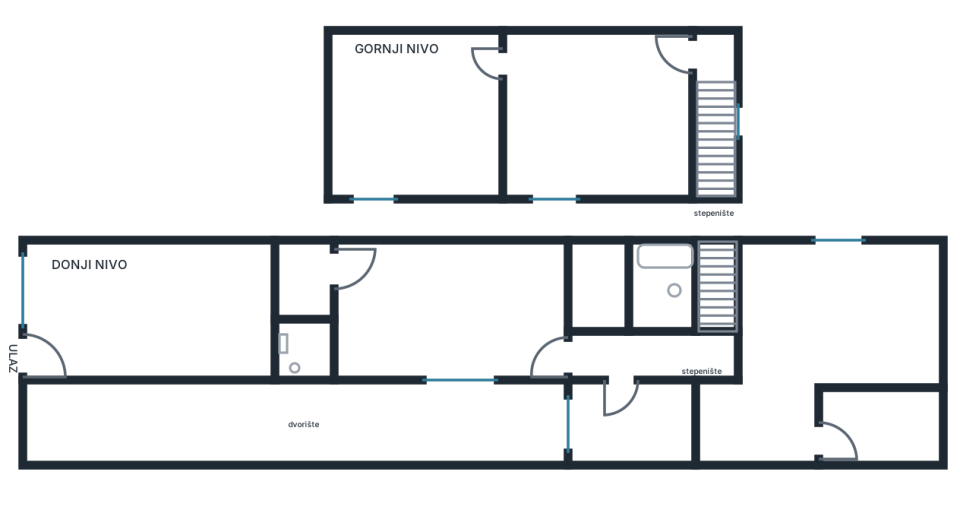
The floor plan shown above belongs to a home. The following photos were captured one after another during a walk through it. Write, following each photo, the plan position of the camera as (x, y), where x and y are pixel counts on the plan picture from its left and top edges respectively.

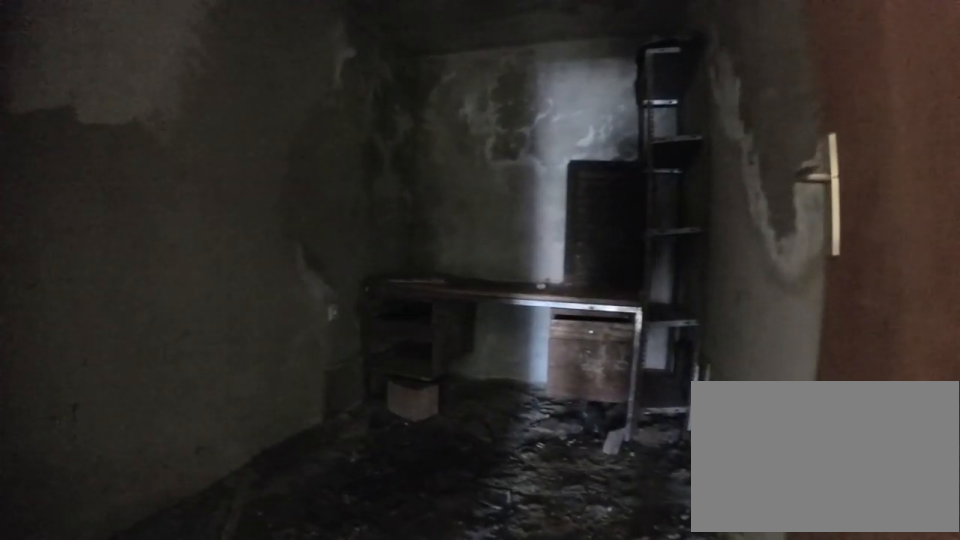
(821, 418)
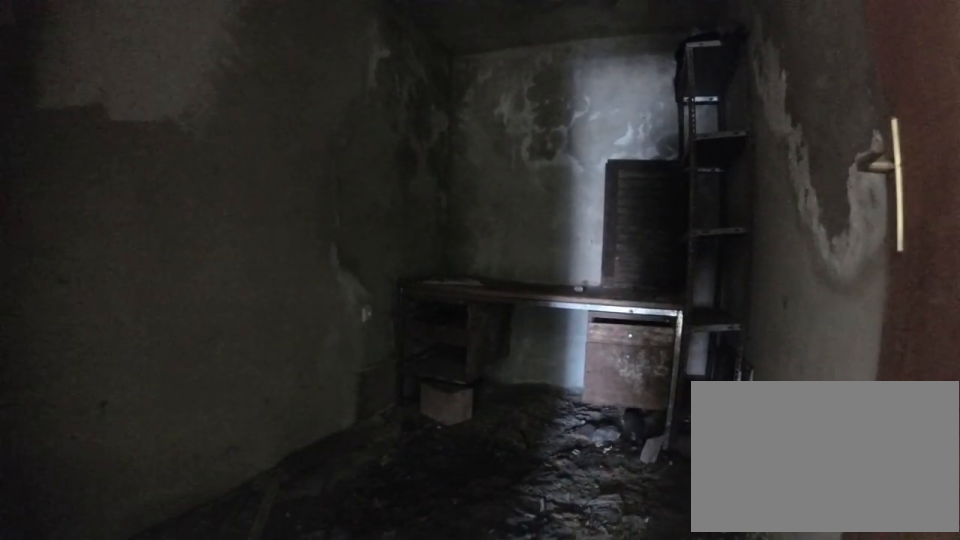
(829, 426)
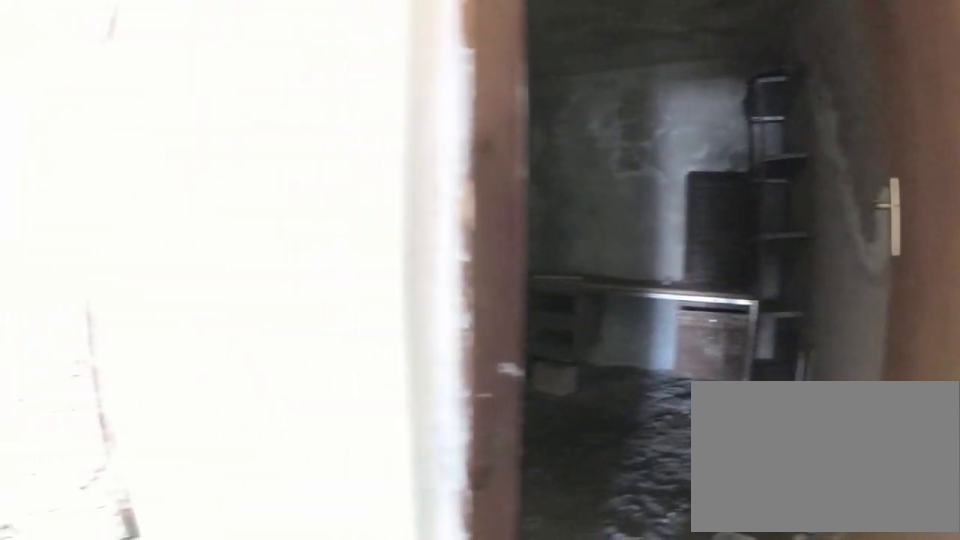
(809, 435)
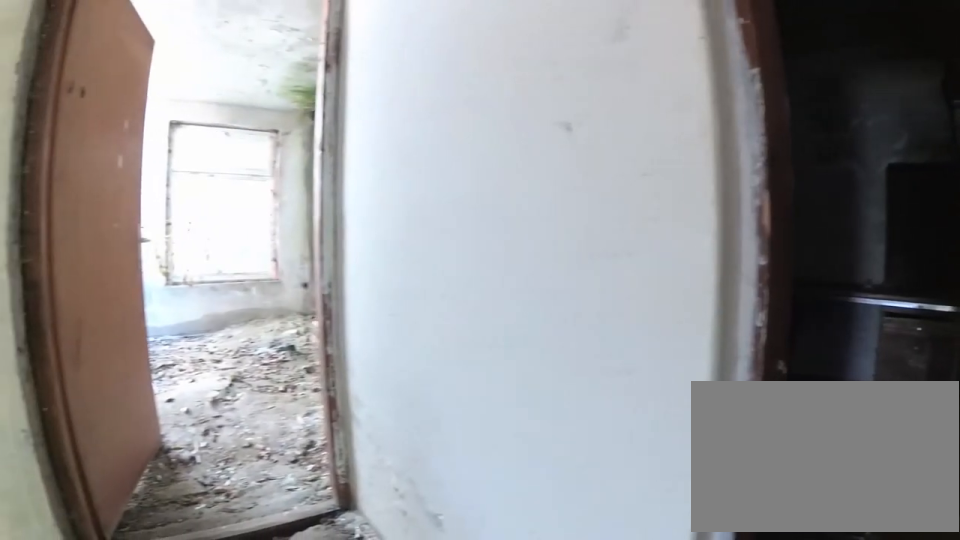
(797, 441)
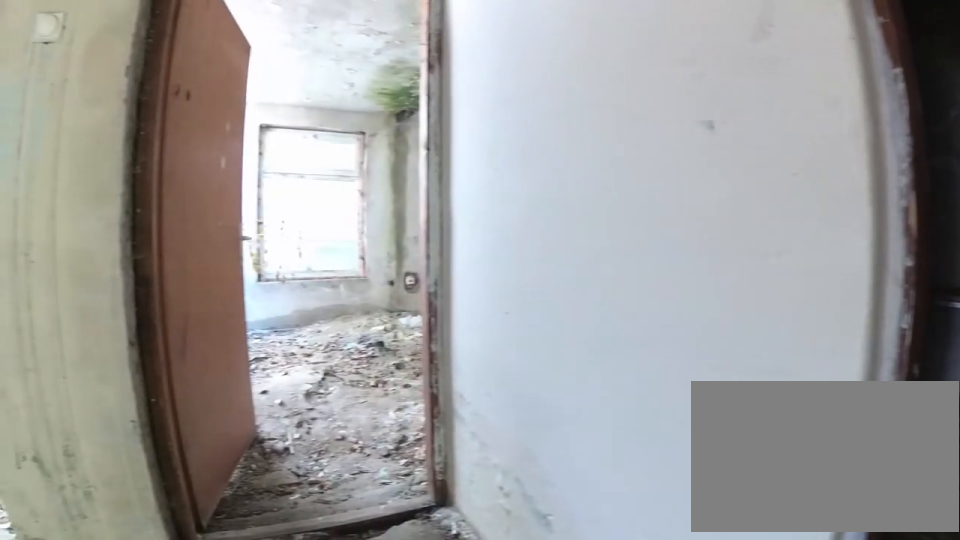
(791, 441)
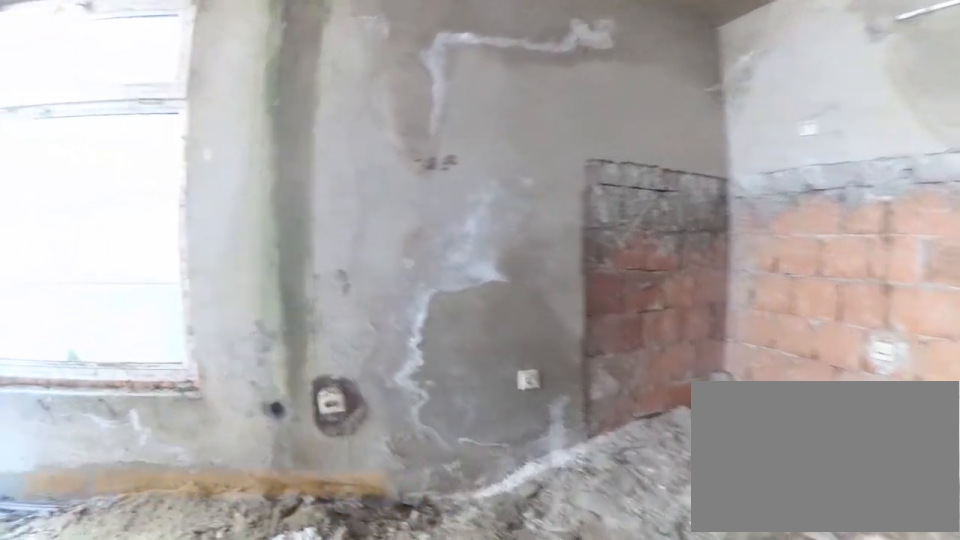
(828, 340)
